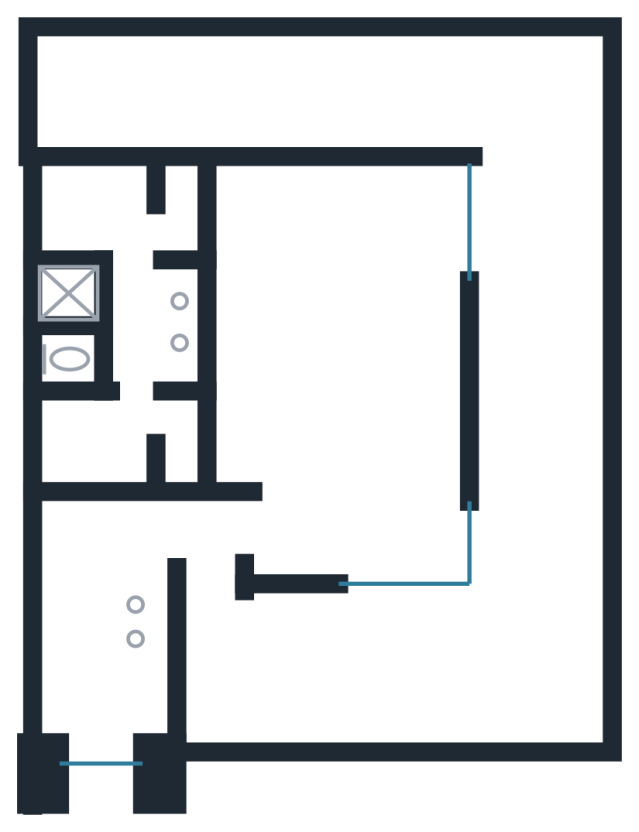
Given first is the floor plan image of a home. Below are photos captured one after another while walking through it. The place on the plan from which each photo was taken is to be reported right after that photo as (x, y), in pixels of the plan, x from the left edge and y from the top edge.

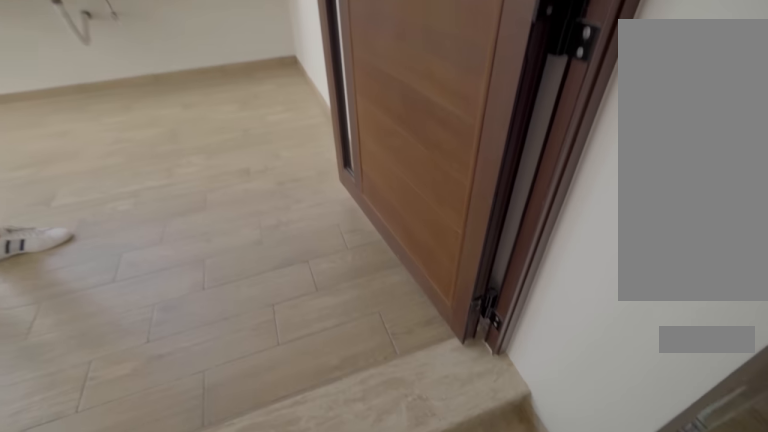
(213, 620)
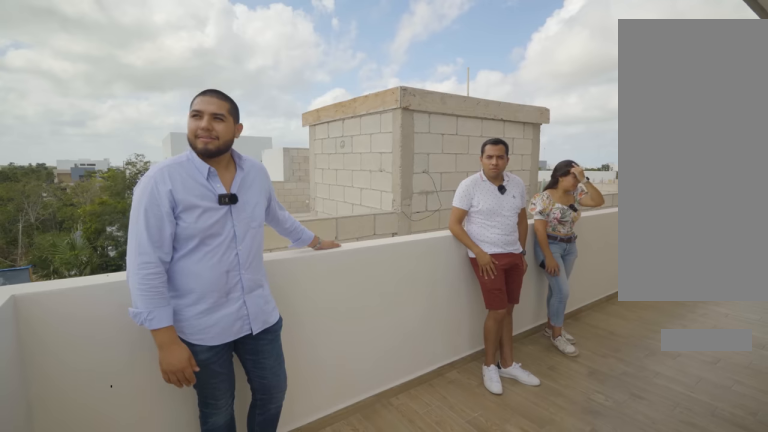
(496, 94)
